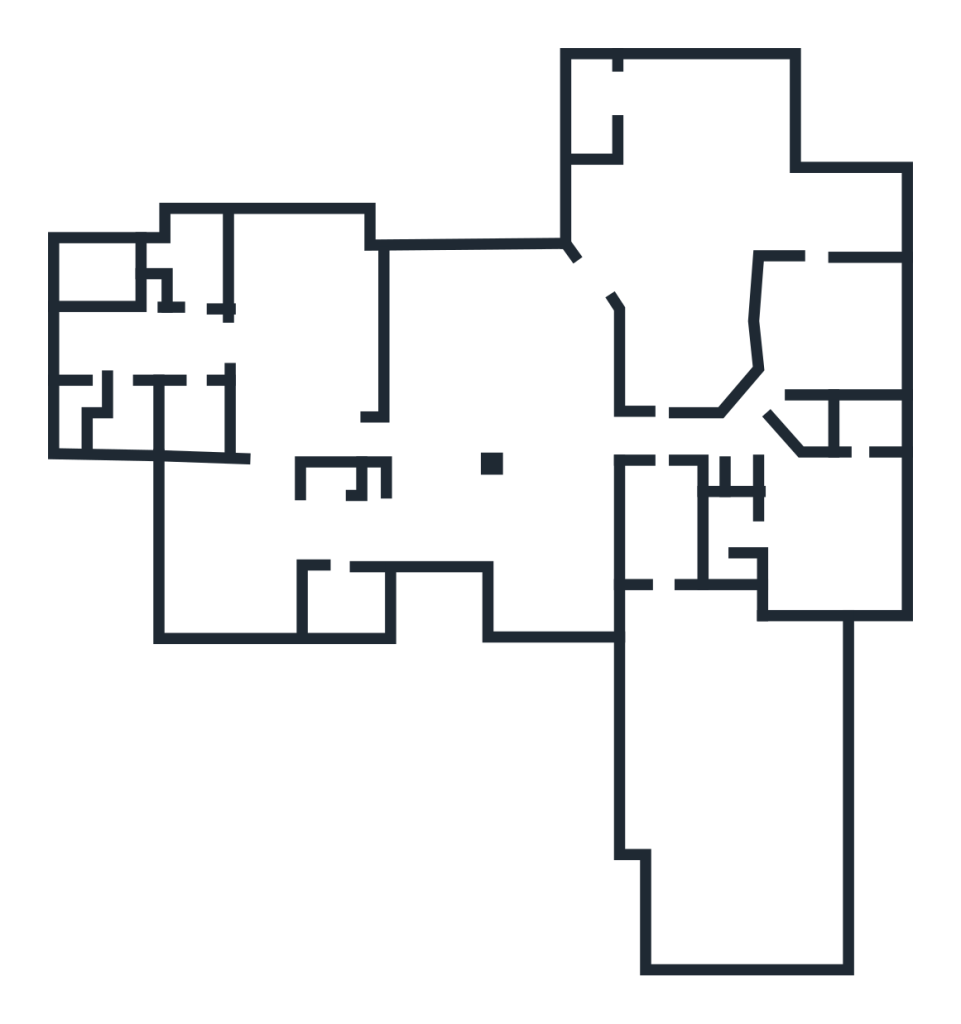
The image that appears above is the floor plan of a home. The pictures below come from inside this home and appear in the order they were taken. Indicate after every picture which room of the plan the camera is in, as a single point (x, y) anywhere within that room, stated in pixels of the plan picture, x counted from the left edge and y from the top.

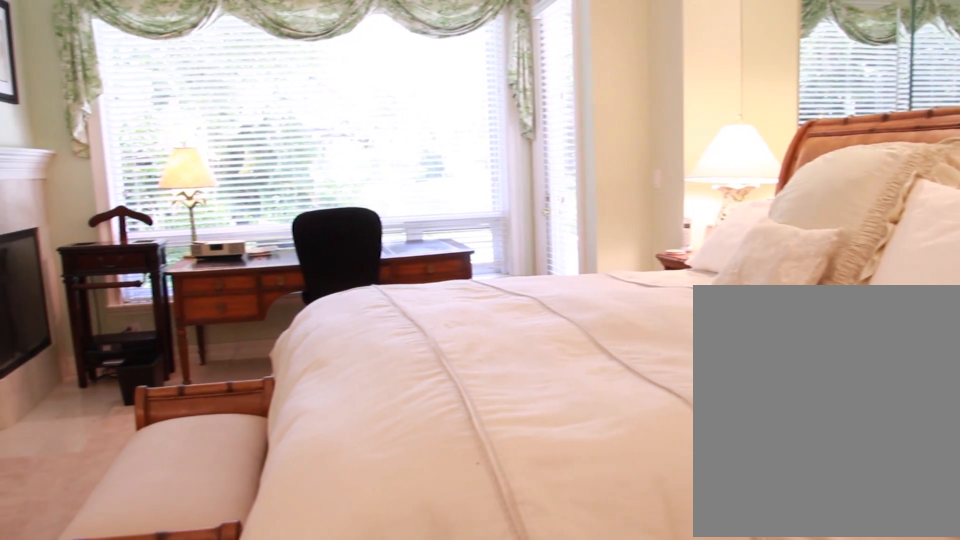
(306, 316)
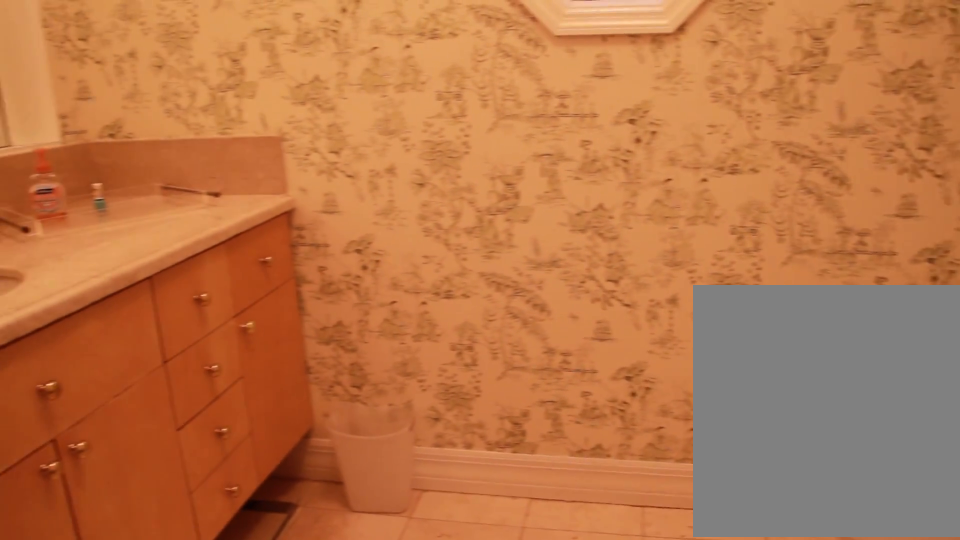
(133, 421)
